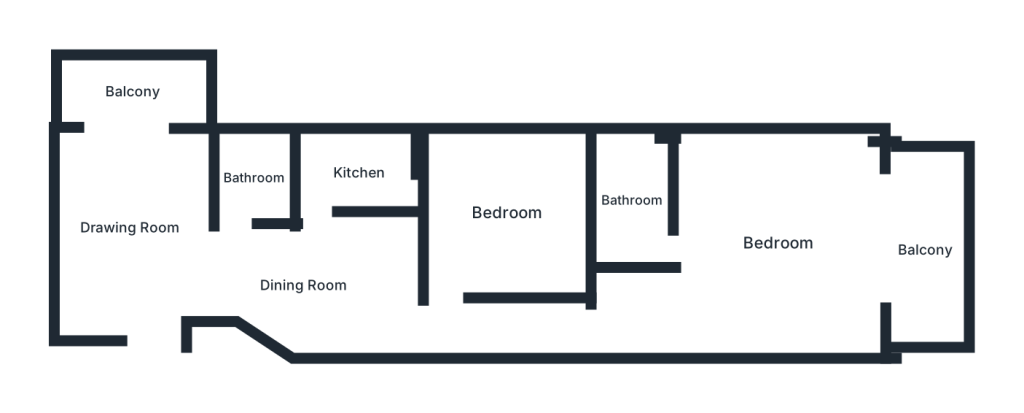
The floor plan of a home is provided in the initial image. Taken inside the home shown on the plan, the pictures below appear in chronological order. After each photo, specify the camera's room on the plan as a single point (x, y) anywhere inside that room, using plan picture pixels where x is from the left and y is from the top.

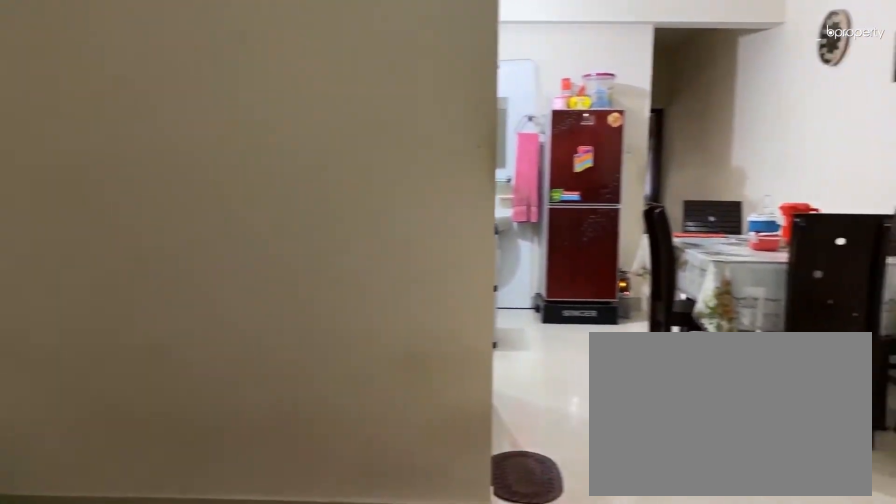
(127, 228)
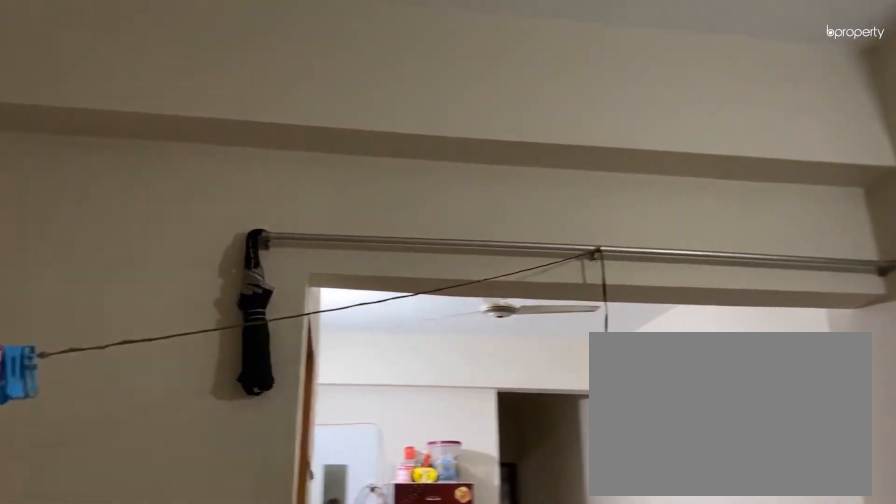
(127, 228)
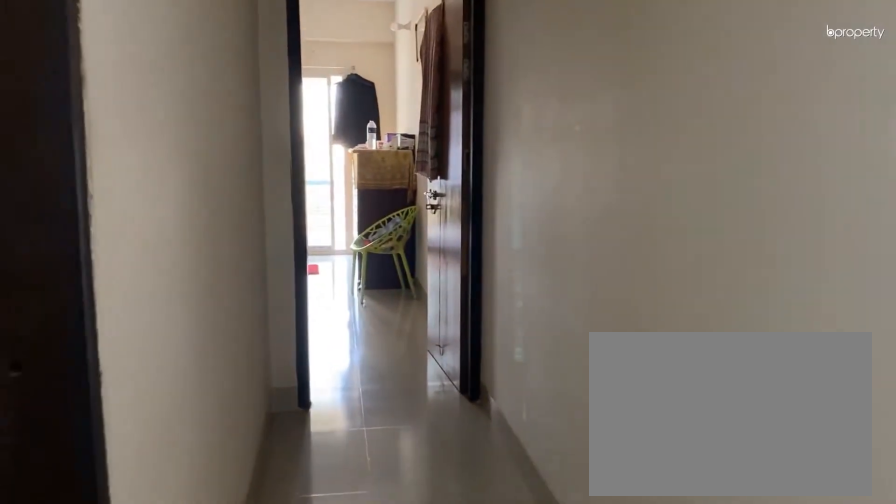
(302, 283)
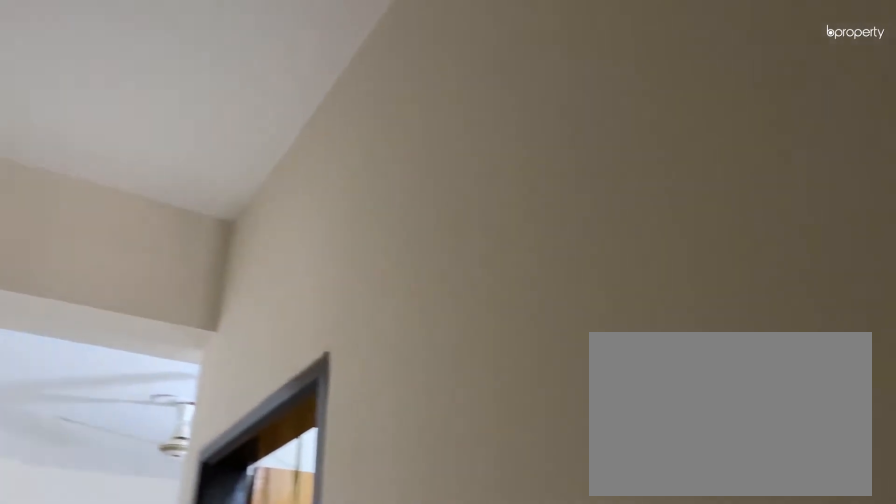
(302, 283)
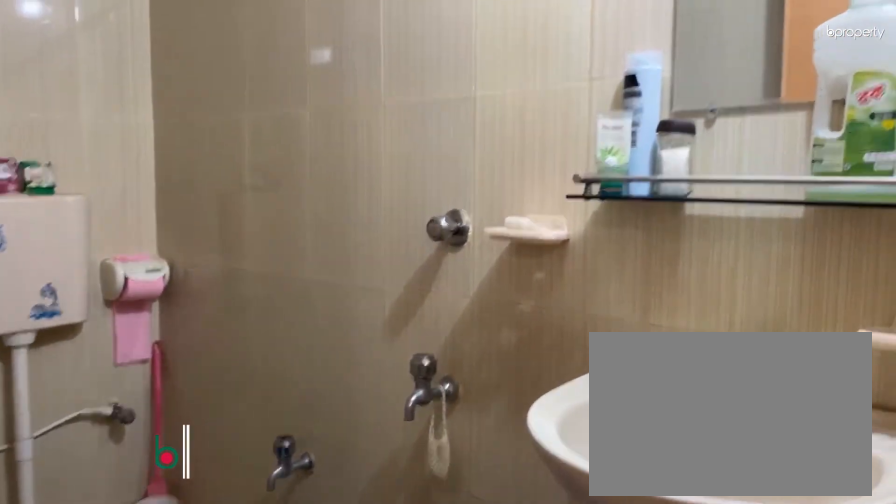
(252, 178)
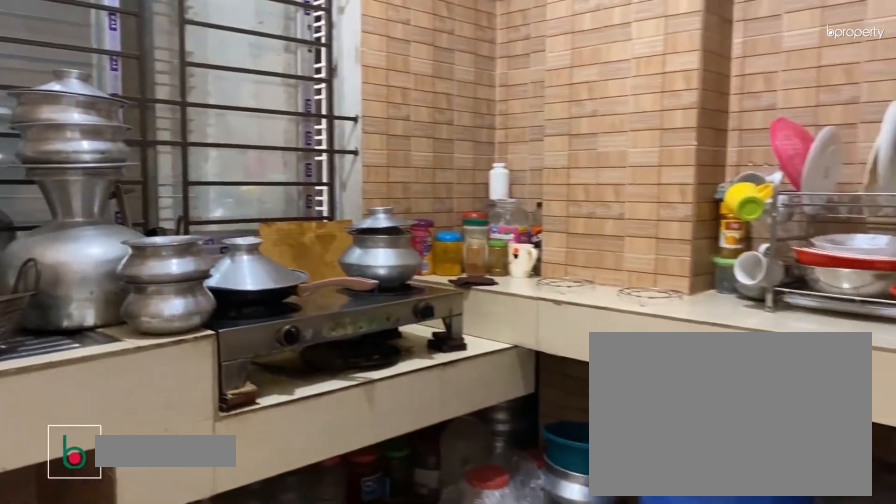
(360, 169)
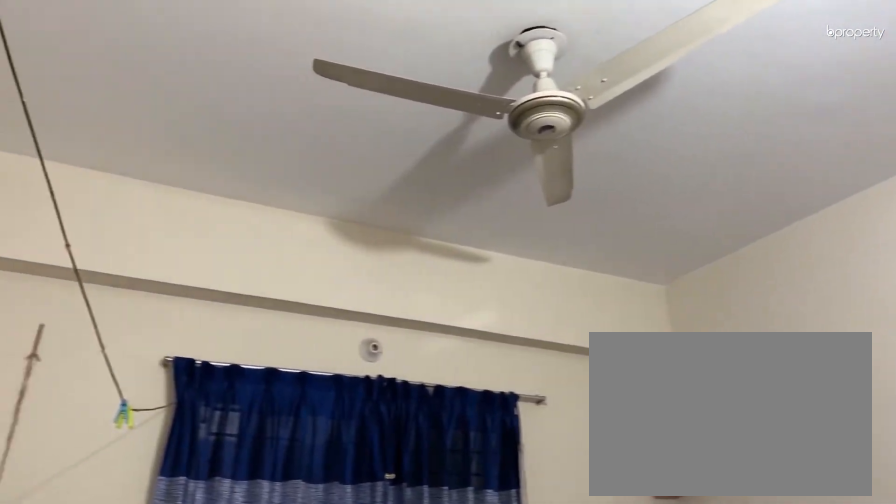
(505, 213)
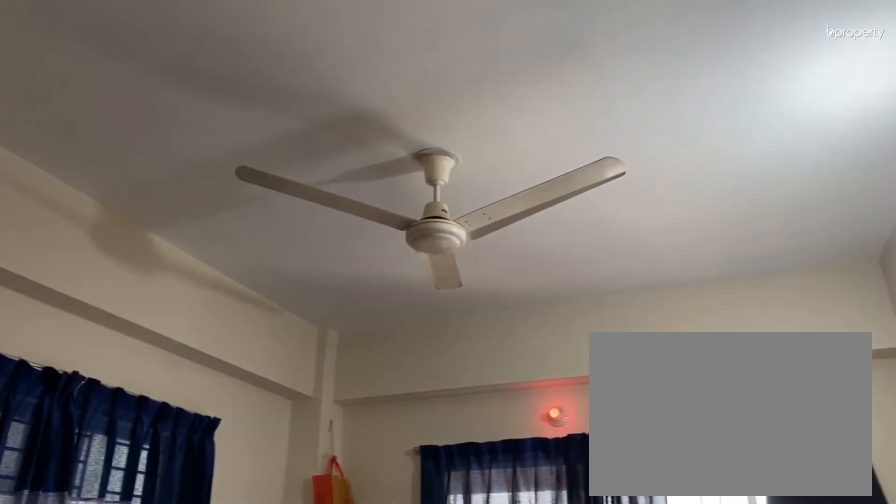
(778, 241)
